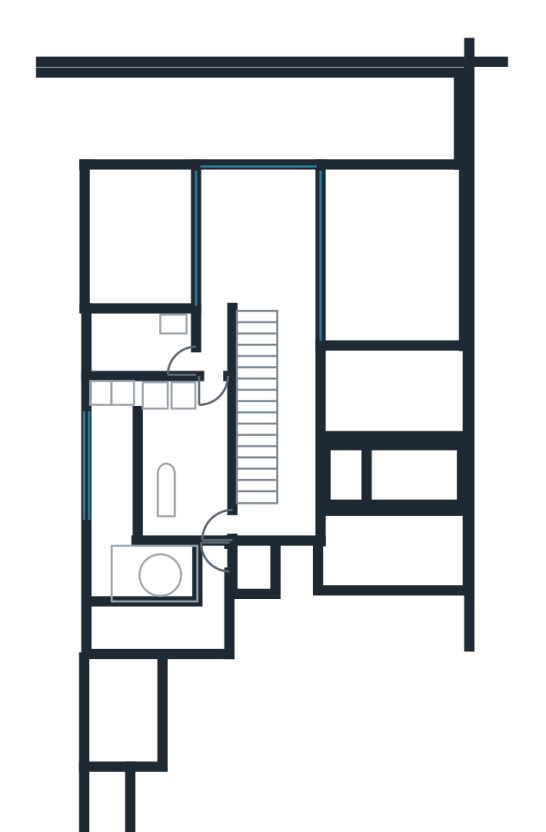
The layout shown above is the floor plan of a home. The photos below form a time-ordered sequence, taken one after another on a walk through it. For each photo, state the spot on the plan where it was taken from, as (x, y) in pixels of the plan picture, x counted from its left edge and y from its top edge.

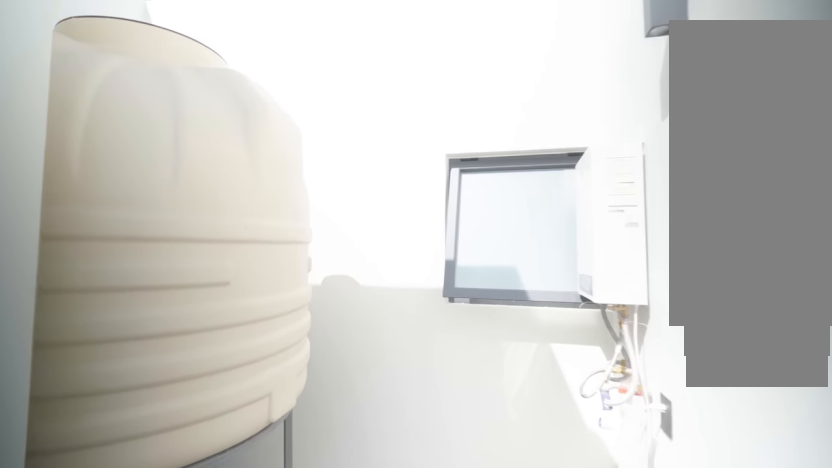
(135, 581)
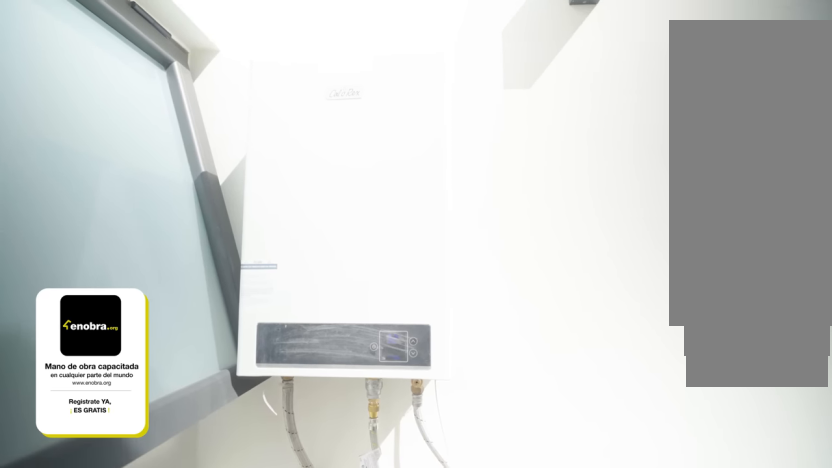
(141, 568)
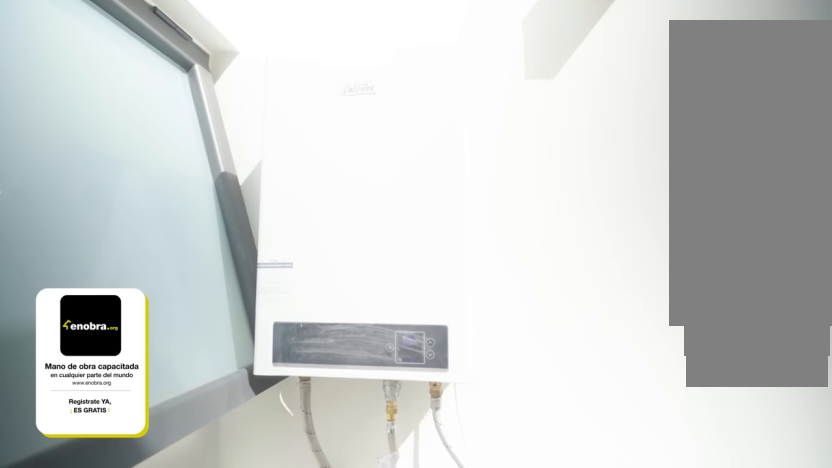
(141, 568)
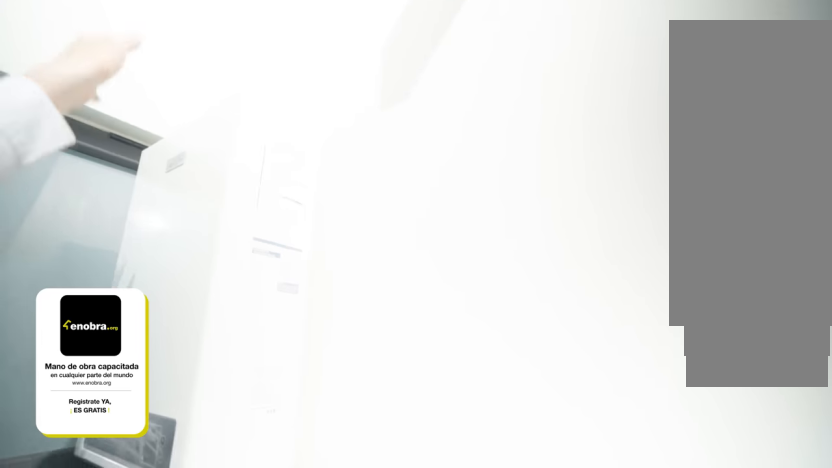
(138, 565)
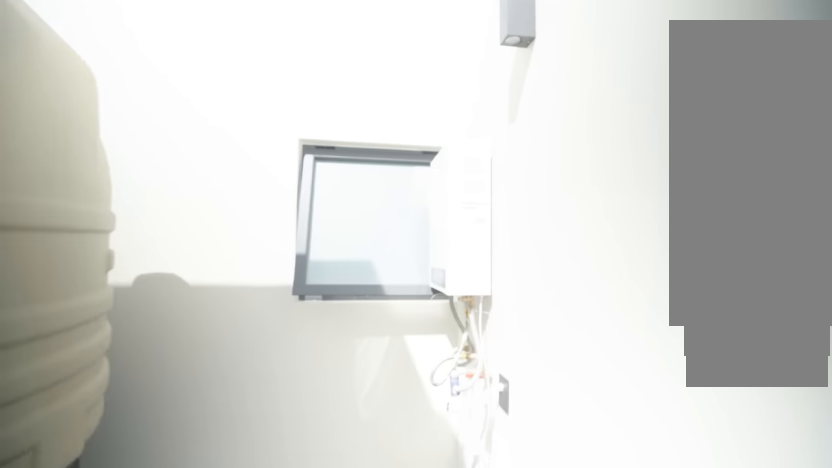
(119, 539)
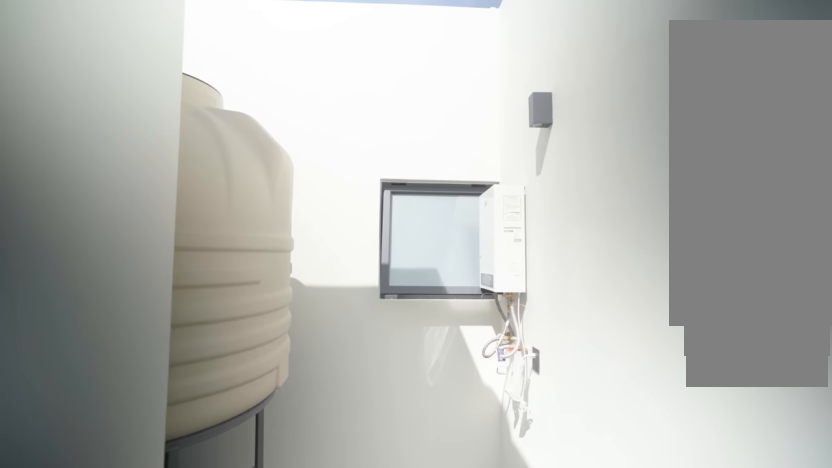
(107, 523)
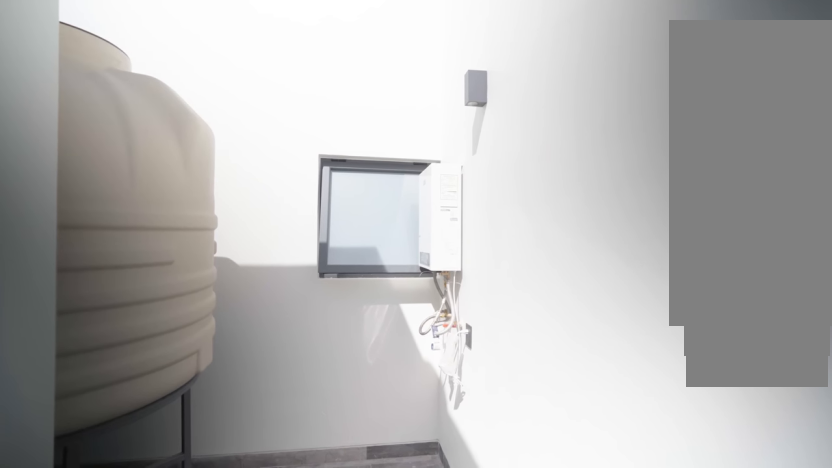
(106, 521)
